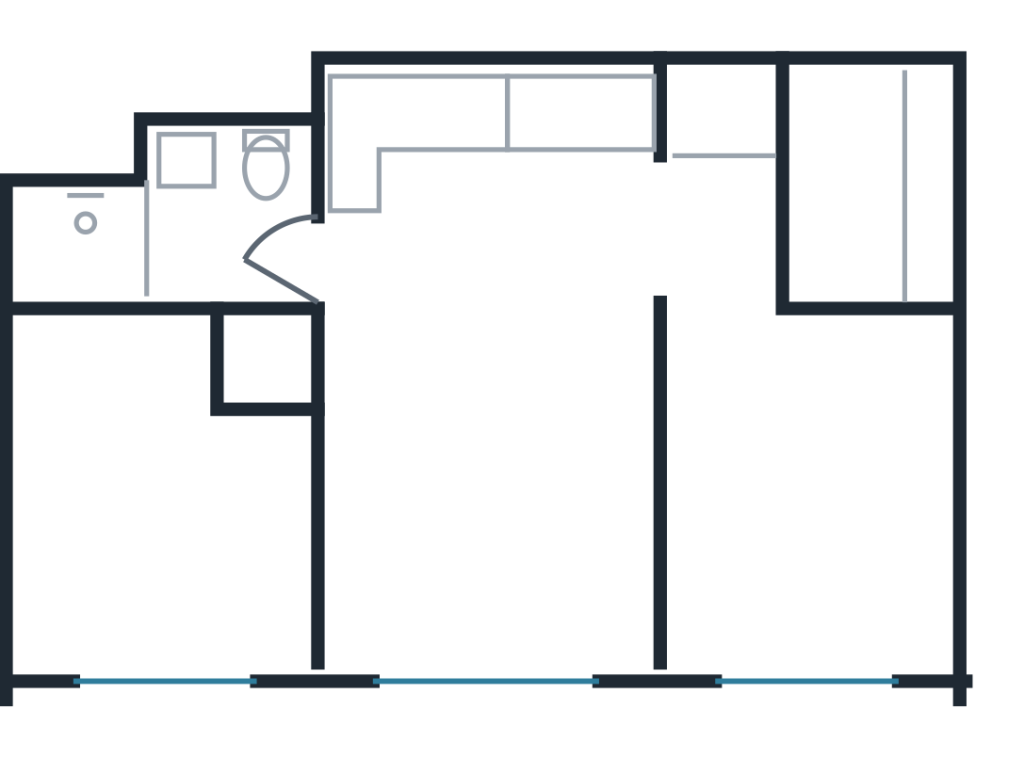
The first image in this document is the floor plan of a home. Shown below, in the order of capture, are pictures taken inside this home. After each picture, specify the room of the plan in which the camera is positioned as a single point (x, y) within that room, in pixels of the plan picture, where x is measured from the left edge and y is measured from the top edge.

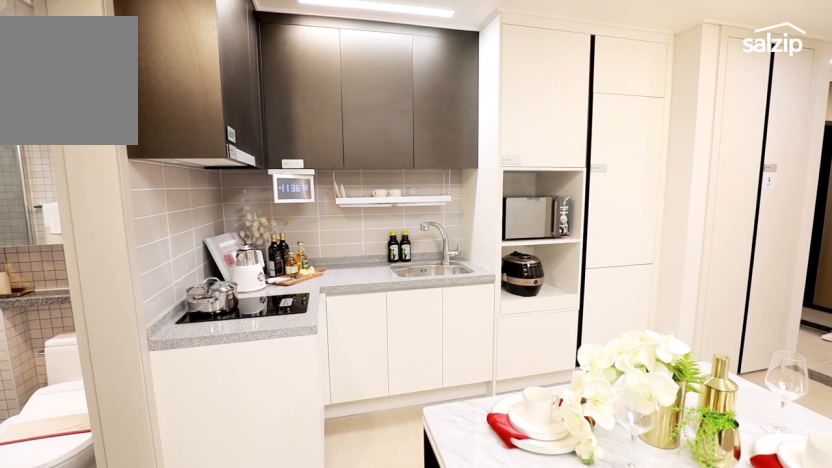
(511, 203)
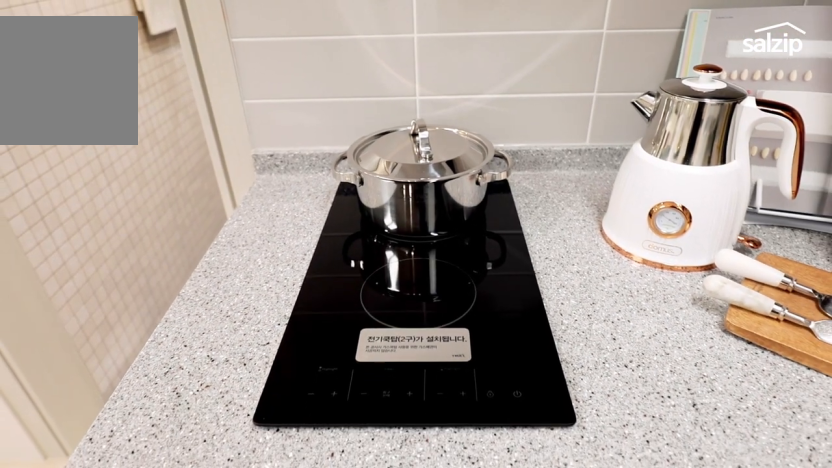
(510, 203)
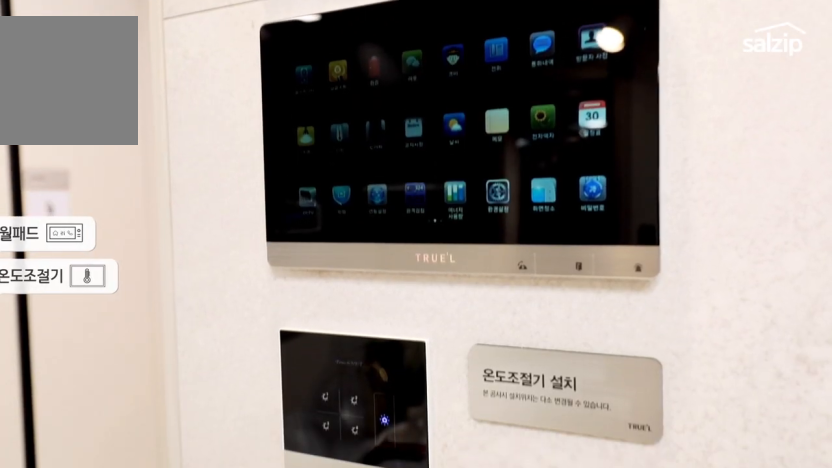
(492, 494)
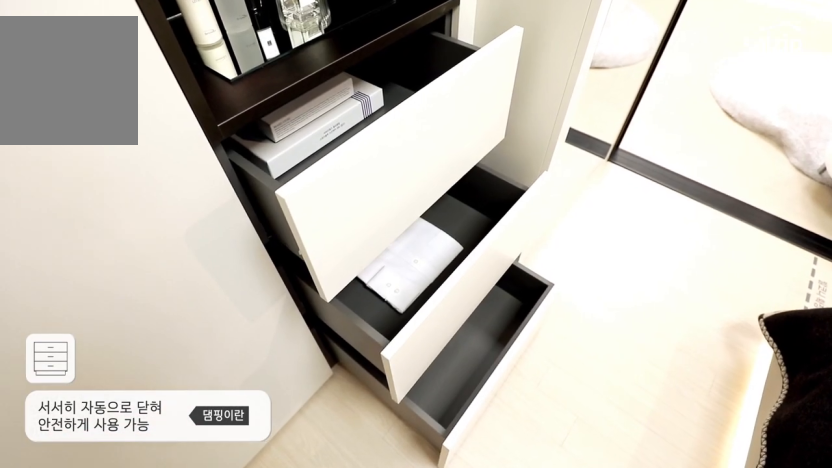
(147, 503)
